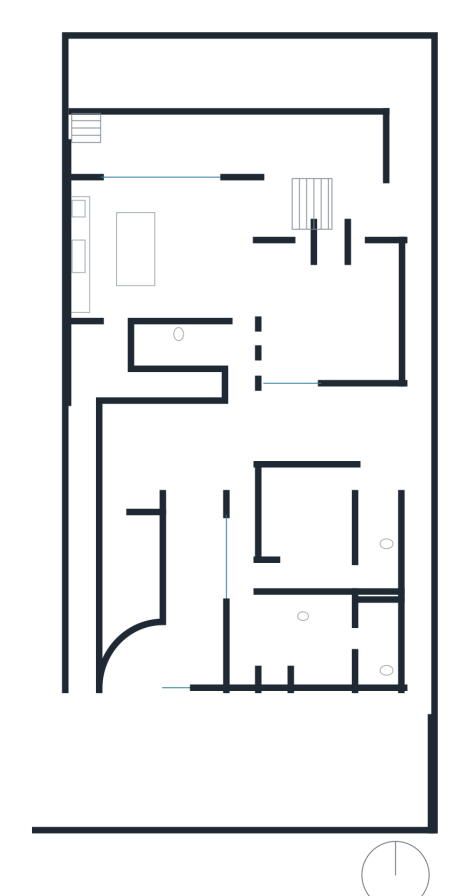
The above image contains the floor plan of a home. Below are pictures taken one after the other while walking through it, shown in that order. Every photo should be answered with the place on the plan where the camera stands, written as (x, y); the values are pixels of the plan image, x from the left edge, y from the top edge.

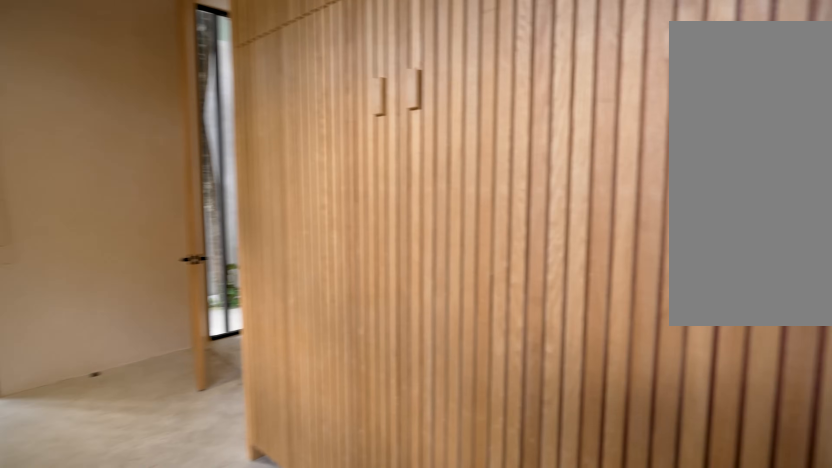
(304, 641)
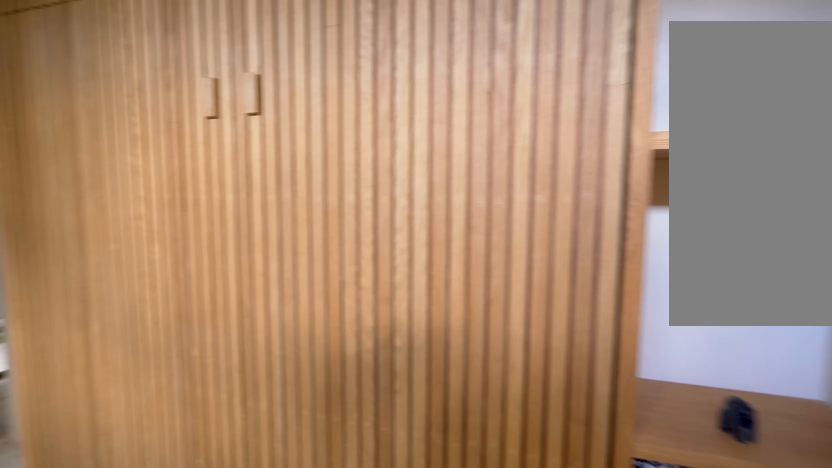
(306, 642)
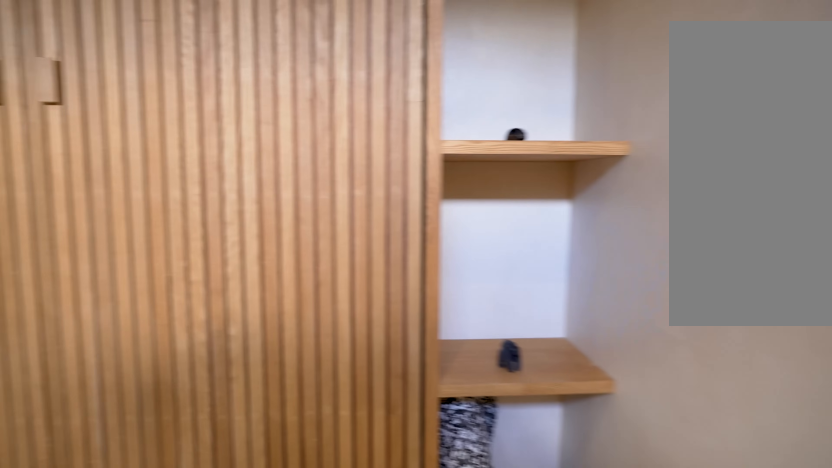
(307, 643)
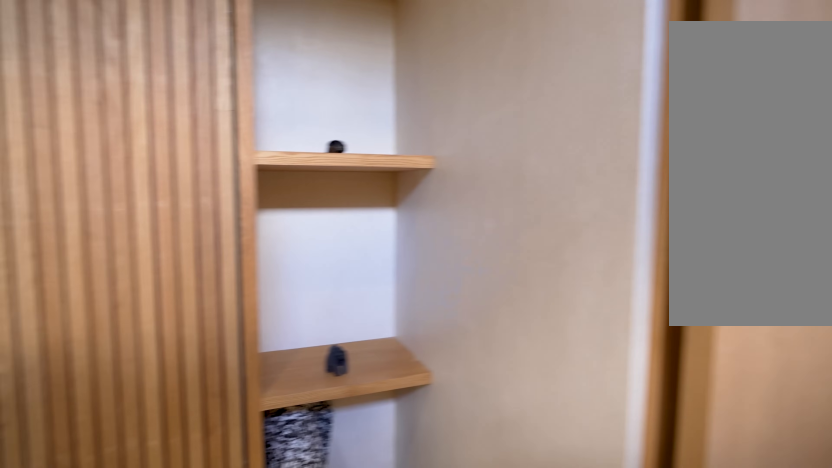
(308, 643)
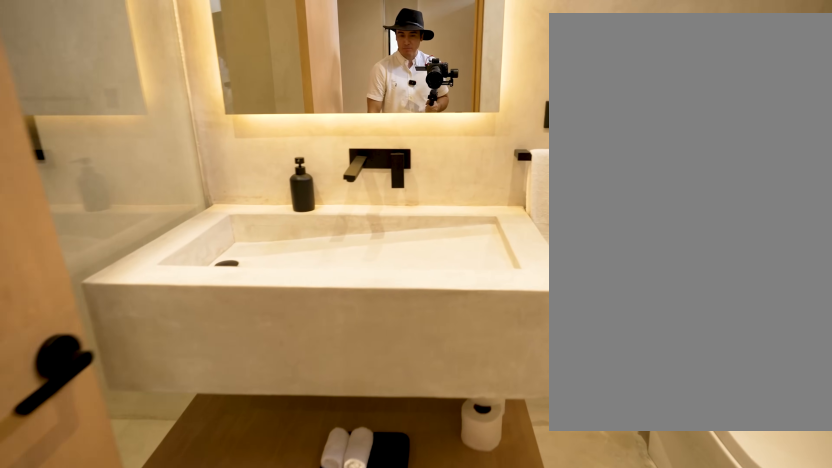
(347, 644)
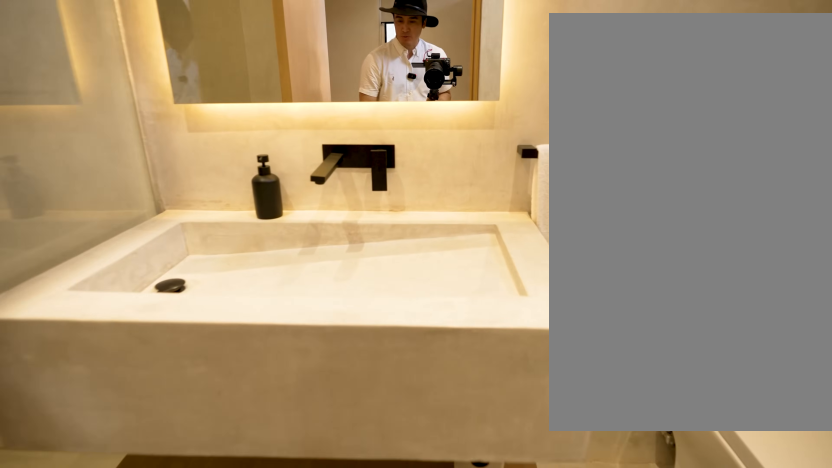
(347, 644)
